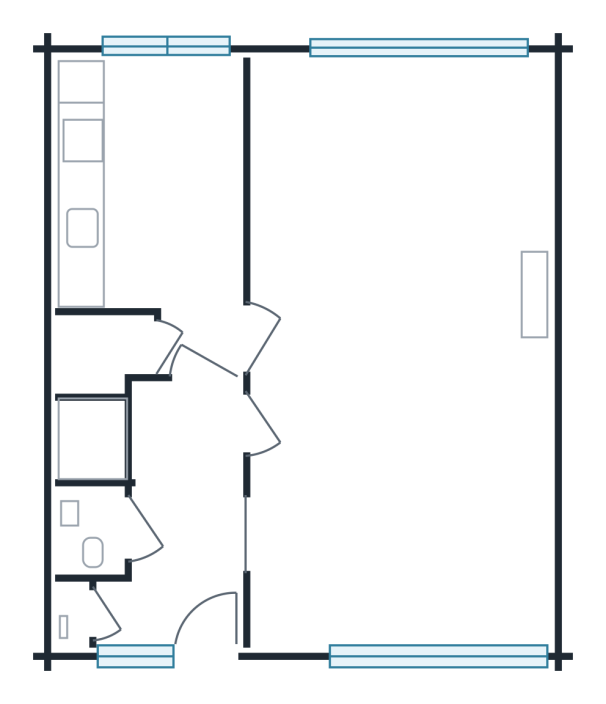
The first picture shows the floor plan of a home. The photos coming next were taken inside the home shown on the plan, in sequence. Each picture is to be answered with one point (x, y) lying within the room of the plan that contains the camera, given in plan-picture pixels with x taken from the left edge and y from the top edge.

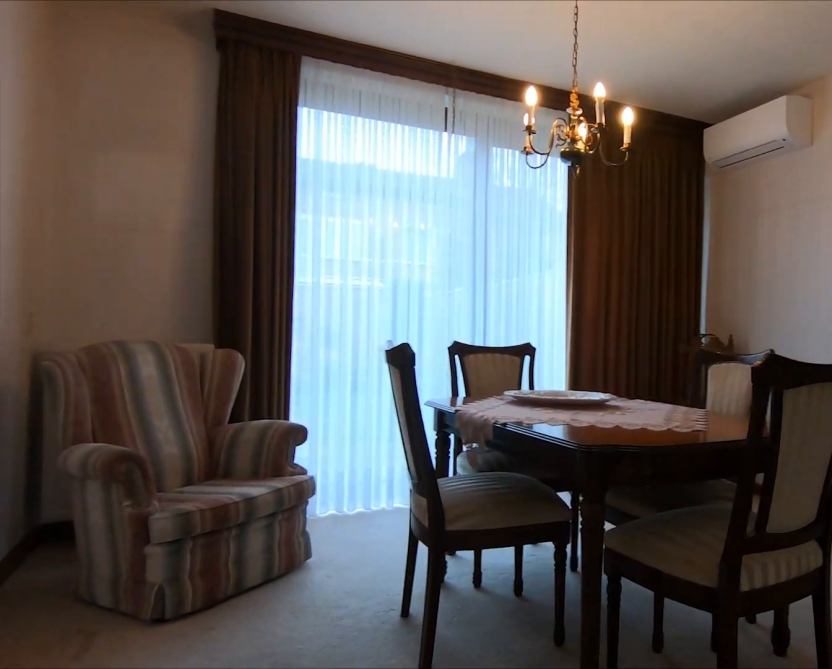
(281, 571)
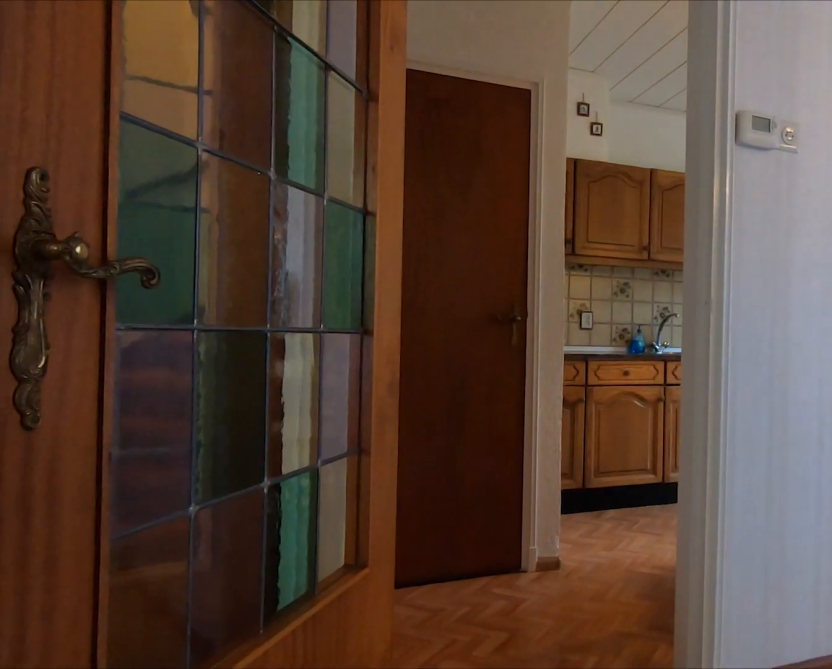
(527, 440)
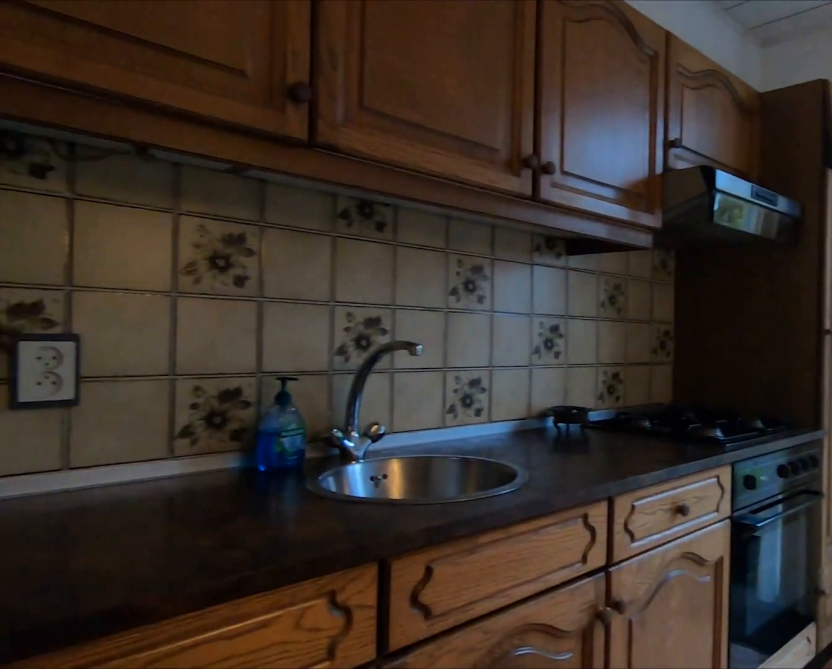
(177, 206)
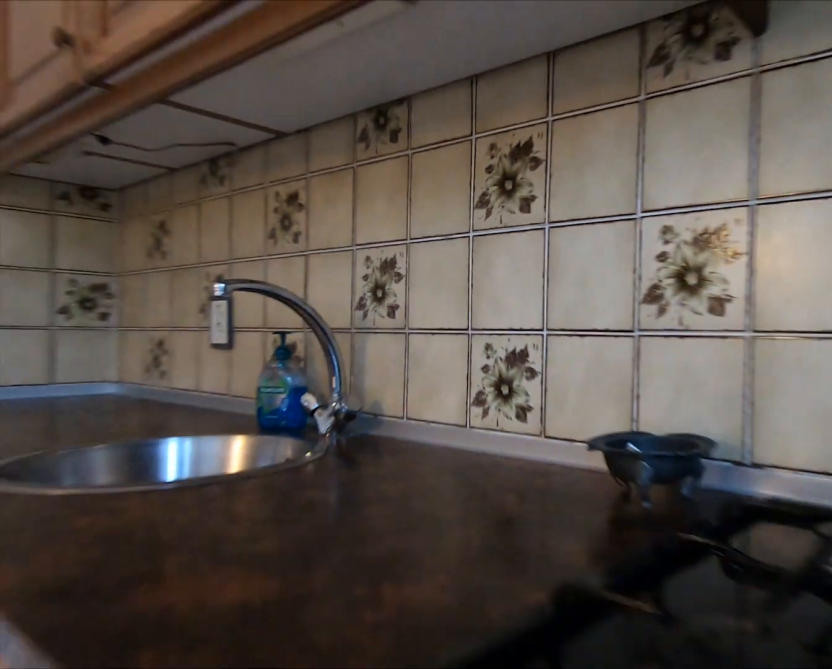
(177, 206)
